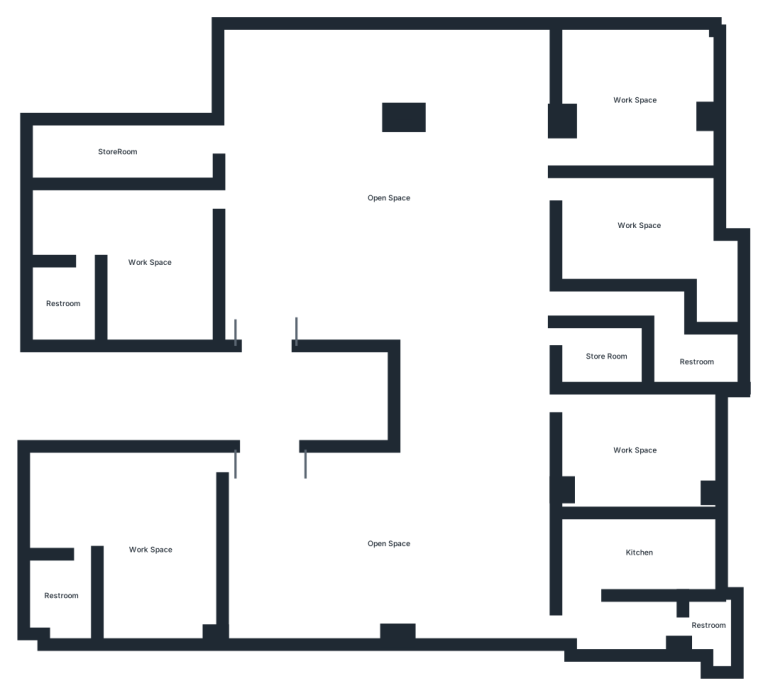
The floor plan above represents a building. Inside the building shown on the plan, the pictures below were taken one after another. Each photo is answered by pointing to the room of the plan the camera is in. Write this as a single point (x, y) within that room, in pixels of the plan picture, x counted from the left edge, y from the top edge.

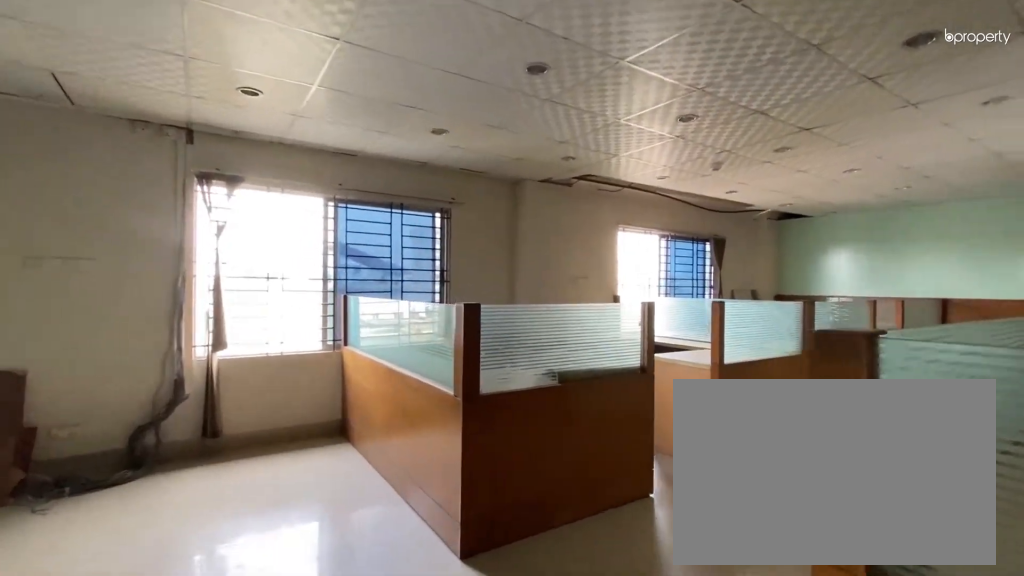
(395, 548)
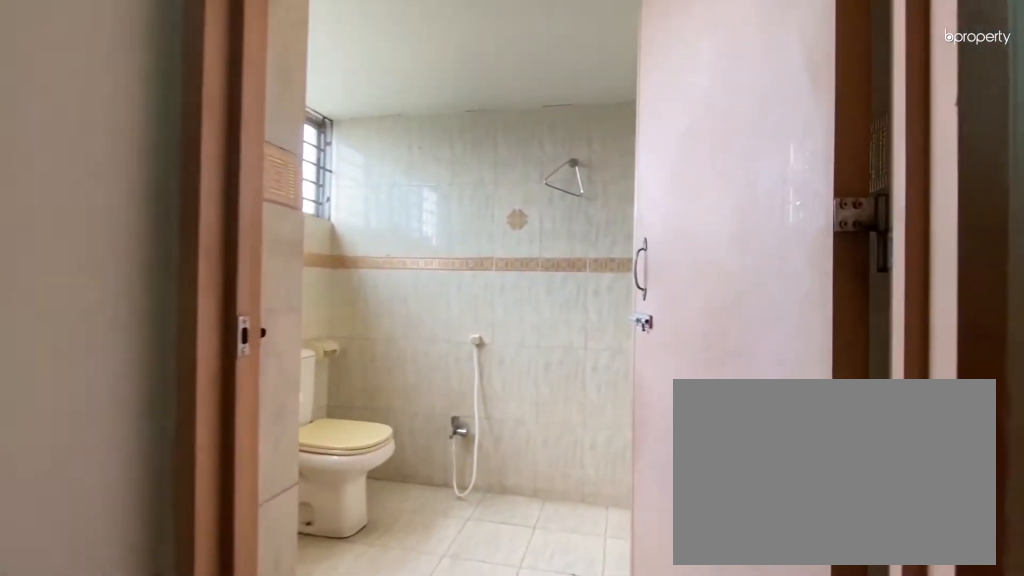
(694, 363)
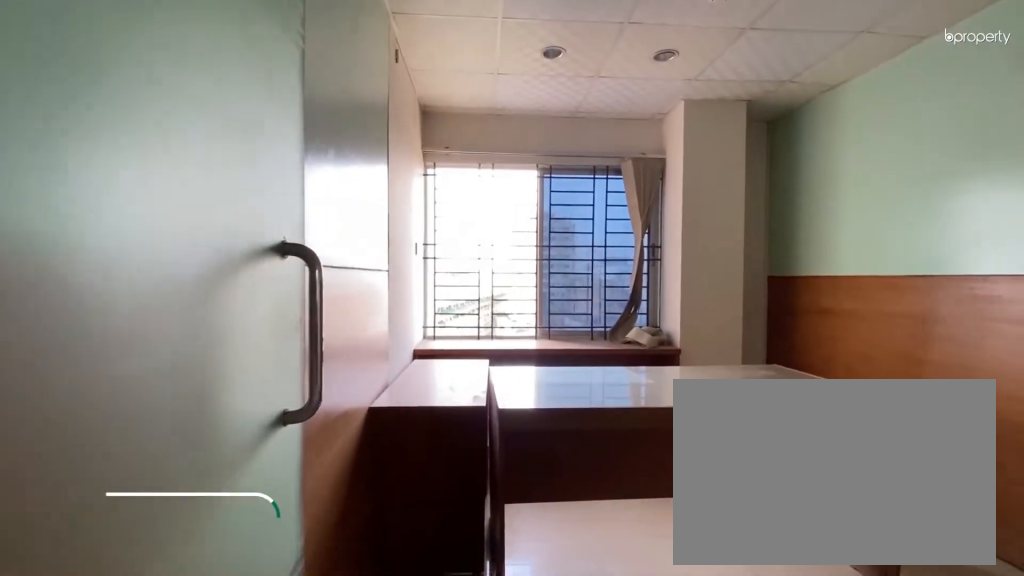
(633, 449)
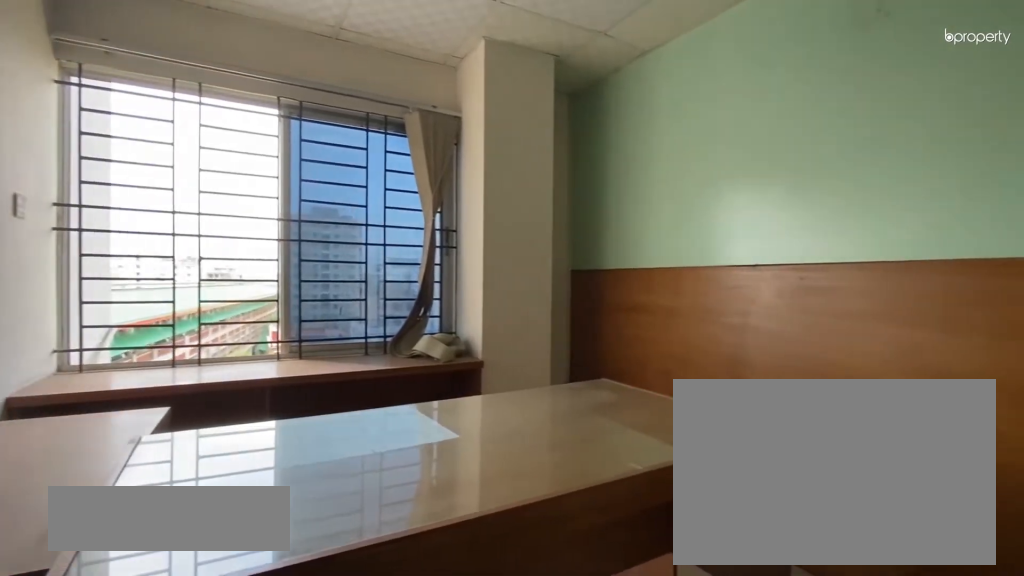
(633, 449)
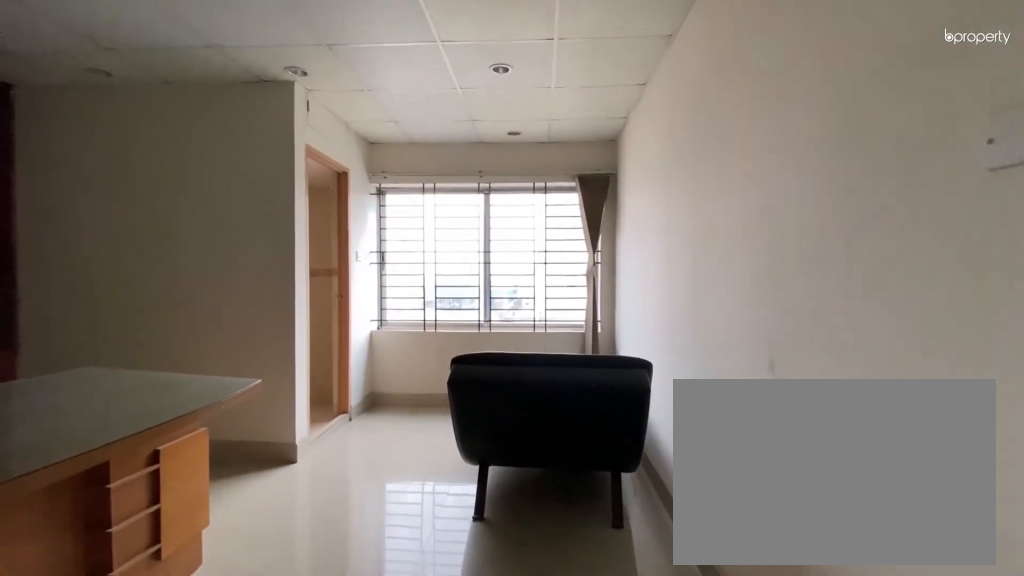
(148, 551)
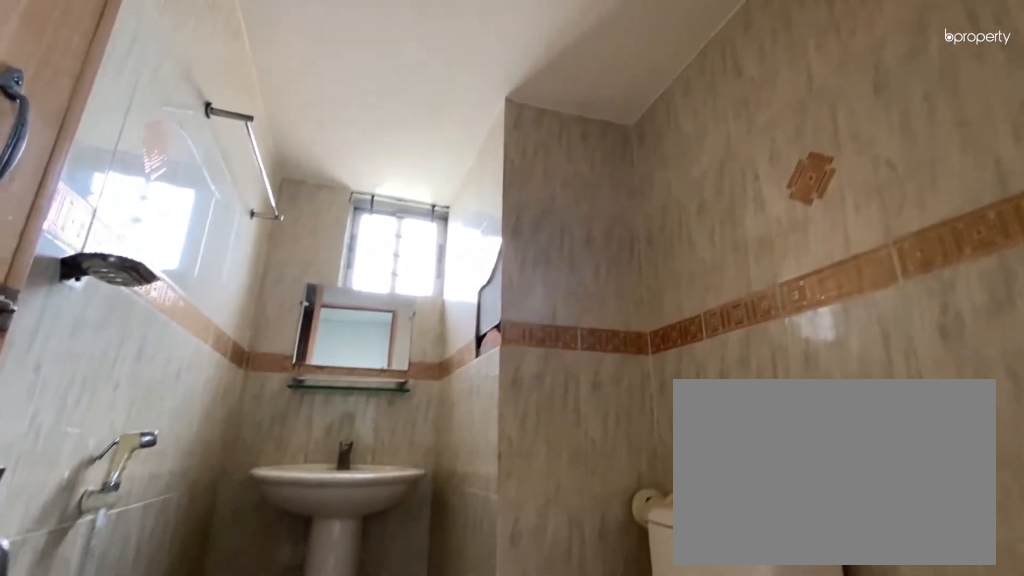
(61, 594)
